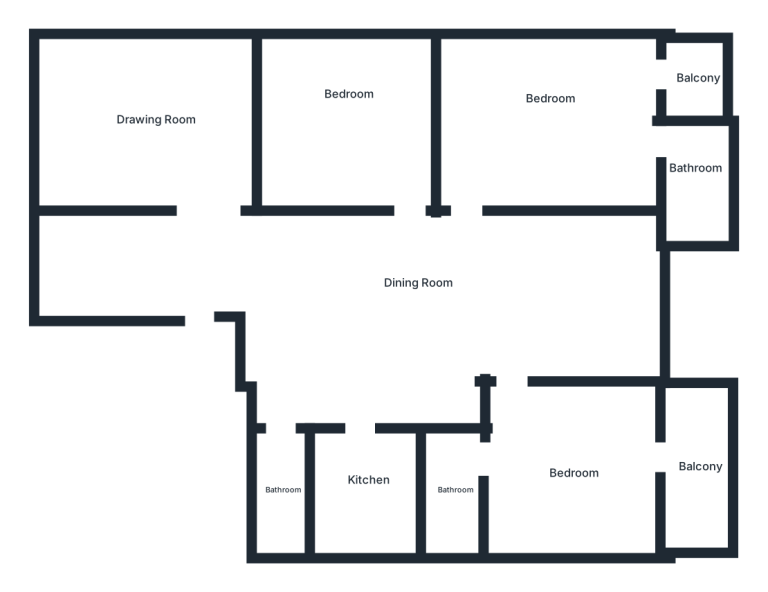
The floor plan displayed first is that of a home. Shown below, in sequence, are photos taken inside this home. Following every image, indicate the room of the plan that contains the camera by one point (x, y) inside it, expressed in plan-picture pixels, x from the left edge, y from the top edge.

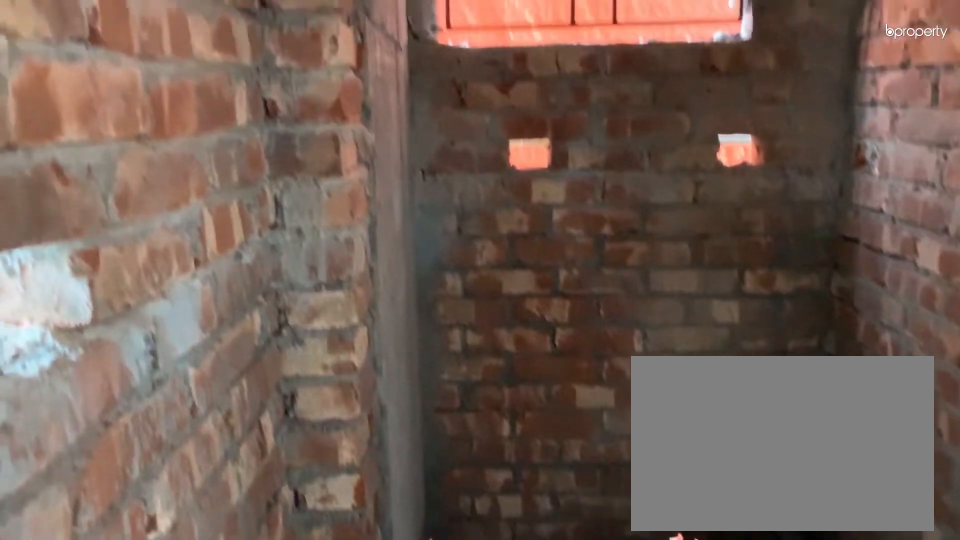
(455, 493)
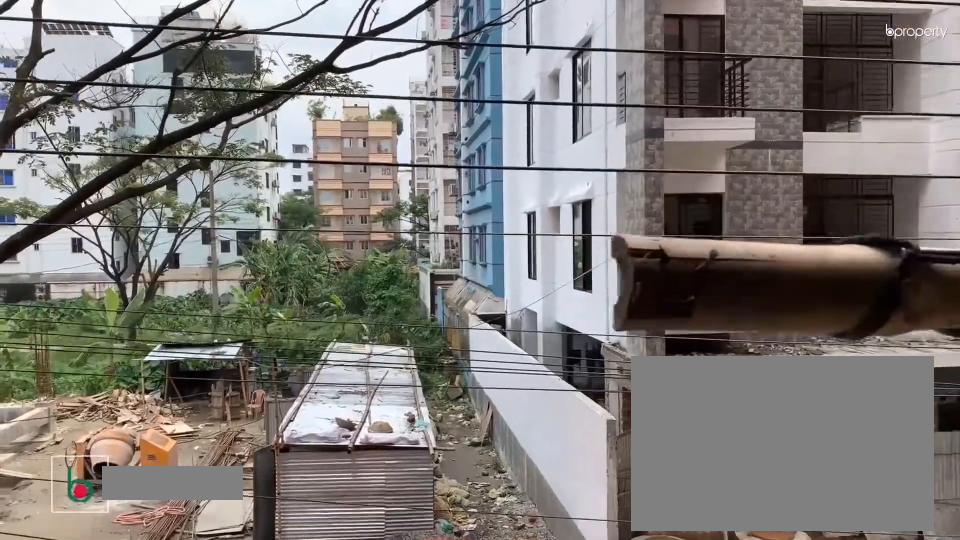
(685, 467)
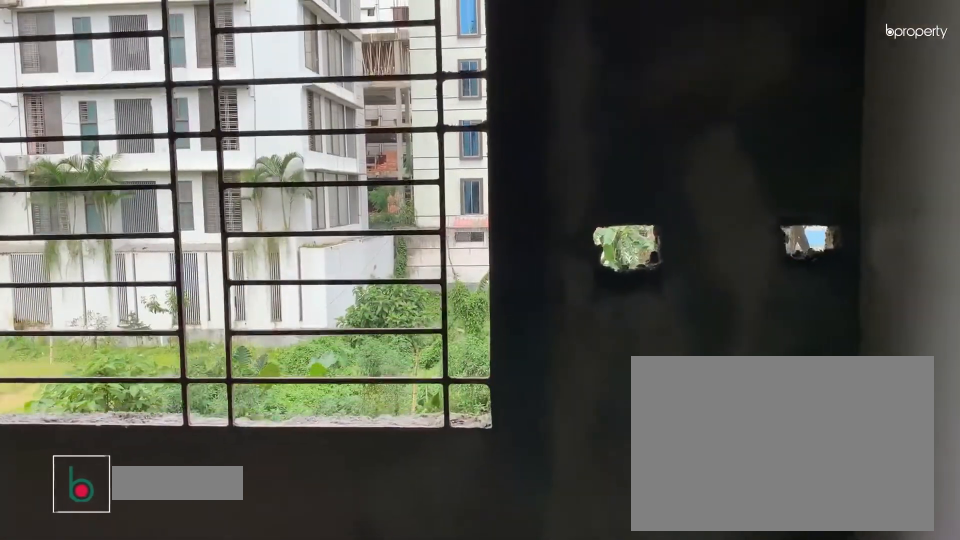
(378, 154)
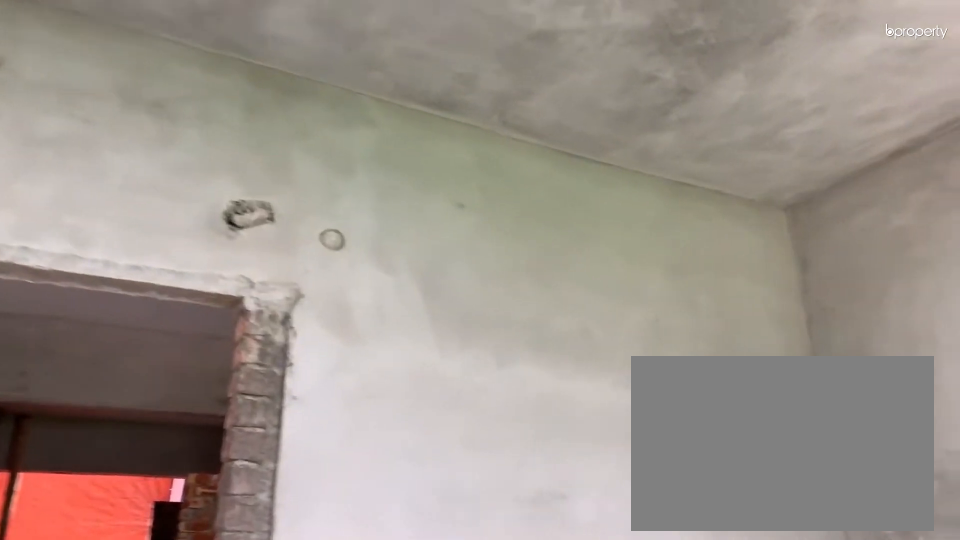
(341, 105)
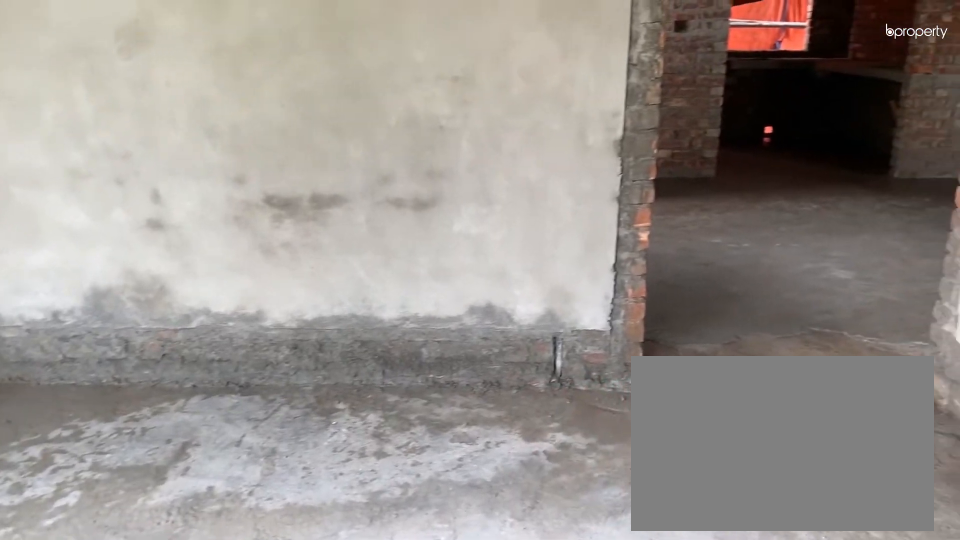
(552, 103)
